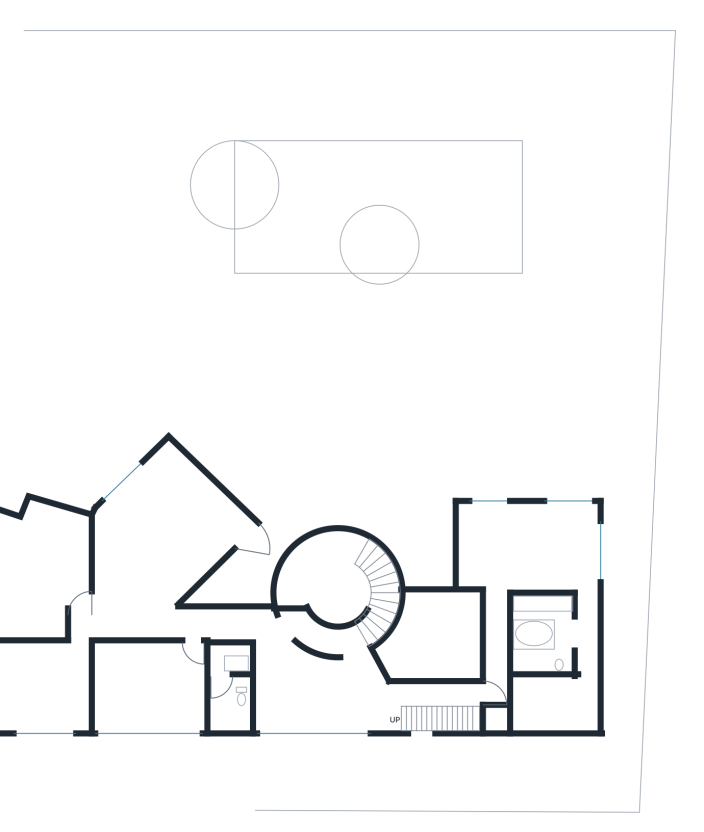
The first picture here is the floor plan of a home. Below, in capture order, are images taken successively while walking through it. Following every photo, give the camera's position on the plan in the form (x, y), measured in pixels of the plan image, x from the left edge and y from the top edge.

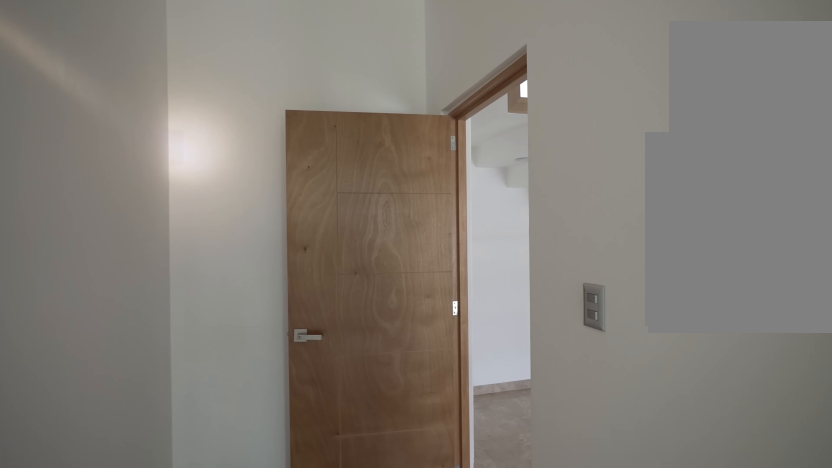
(497, 656)
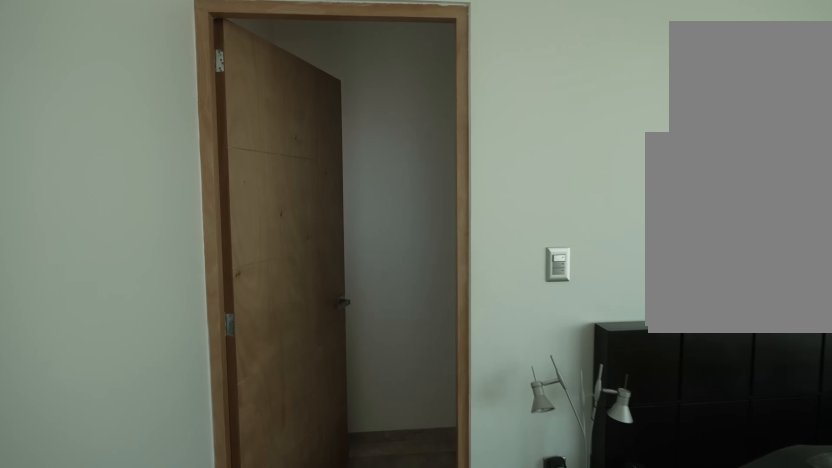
(586, 536)
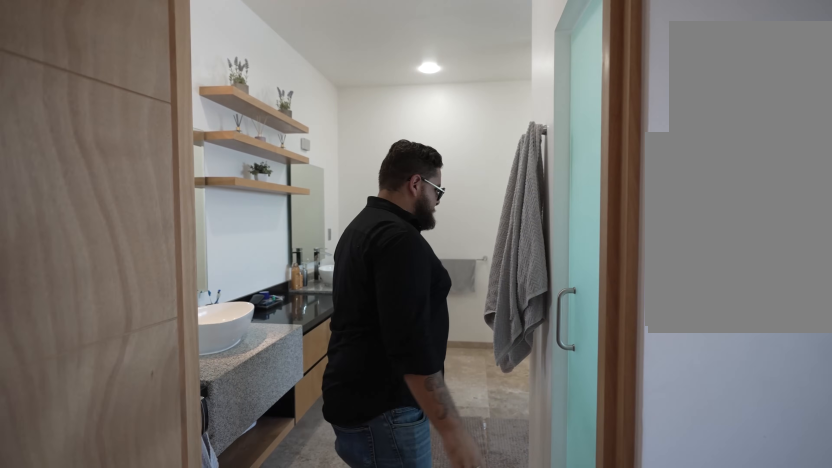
(584, 681)
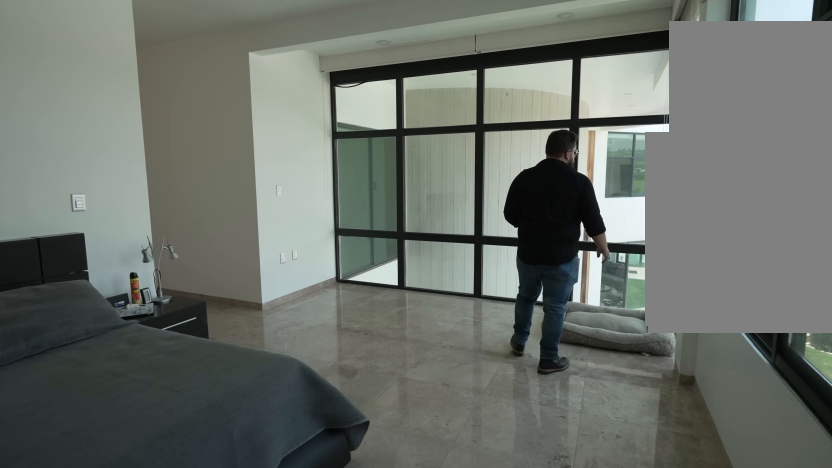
(558, 519)
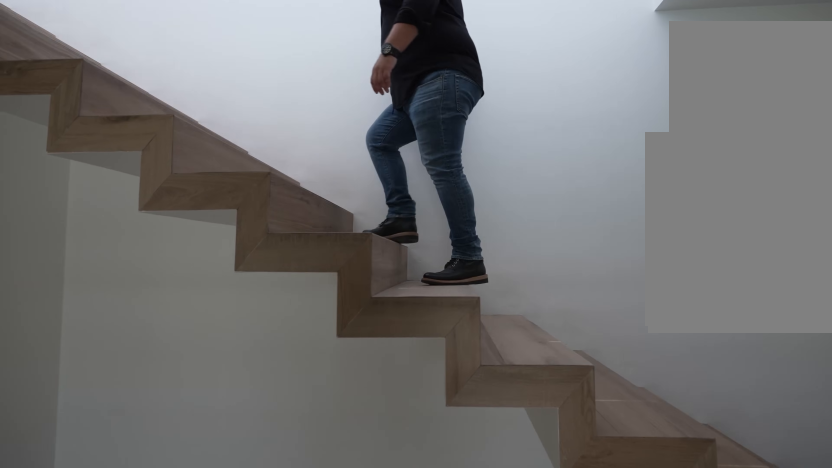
(433, 692)
